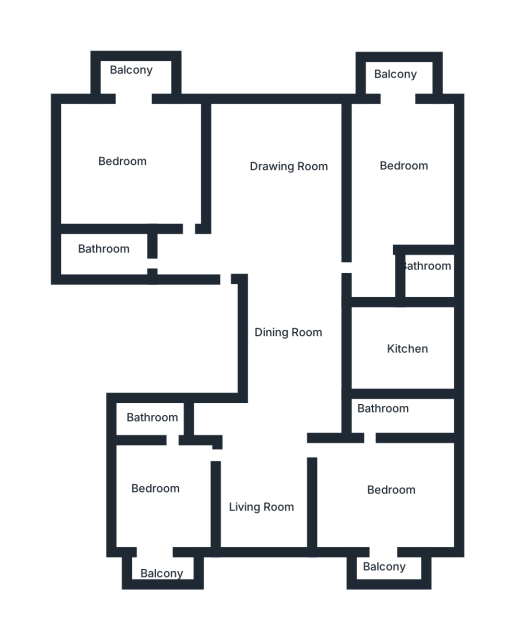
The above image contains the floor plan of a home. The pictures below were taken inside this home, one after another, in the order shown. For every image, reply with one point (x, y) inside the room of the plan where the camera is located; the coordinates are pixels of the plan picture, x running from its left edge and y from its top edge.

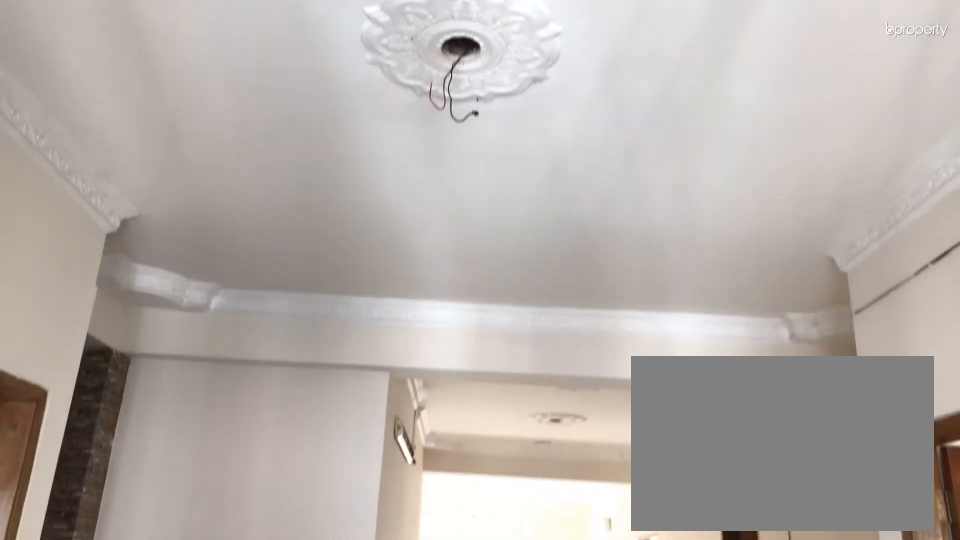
(274, 439)
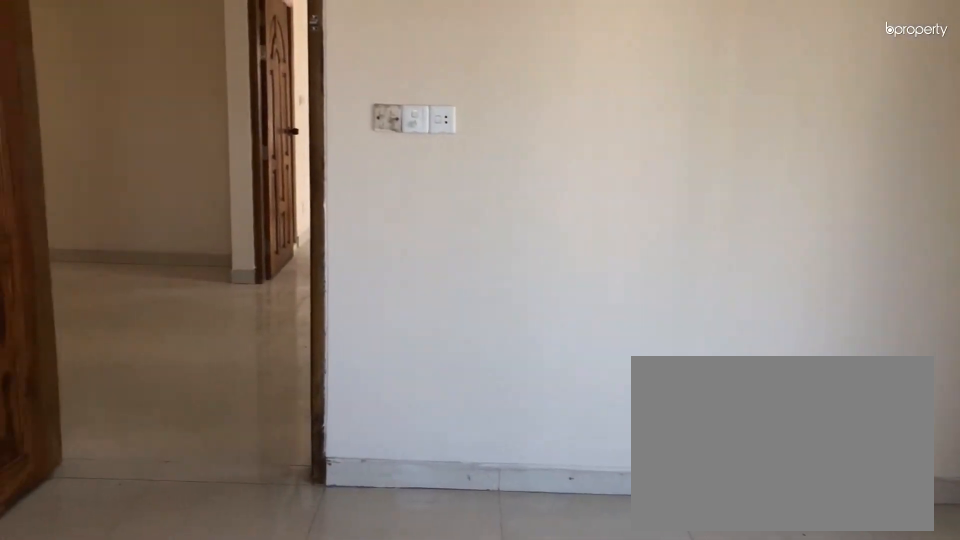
(167, 500)
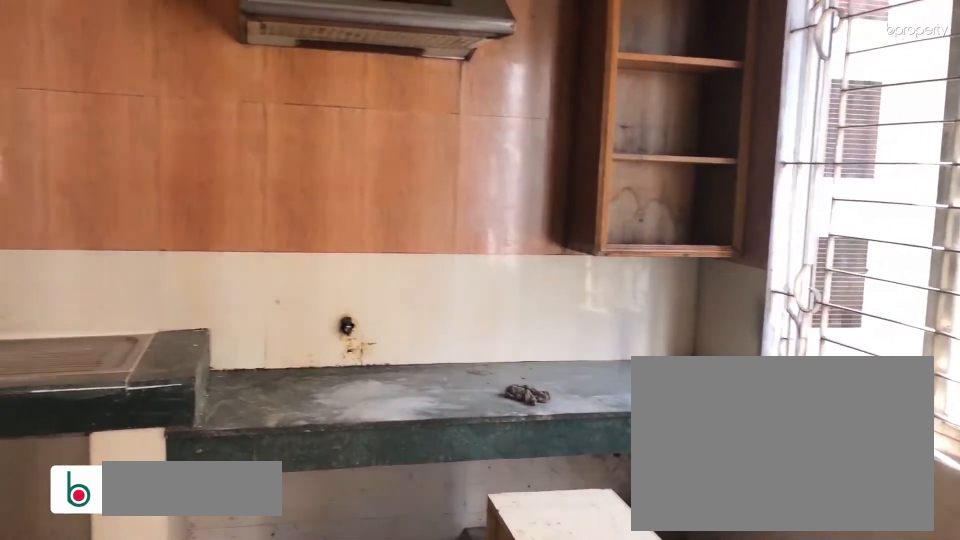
(401, 356)
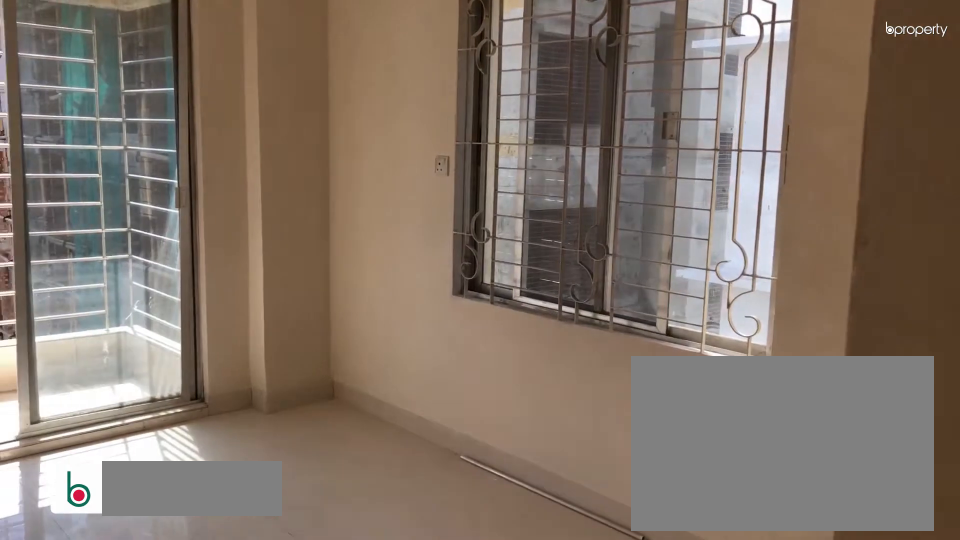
(392, 180)
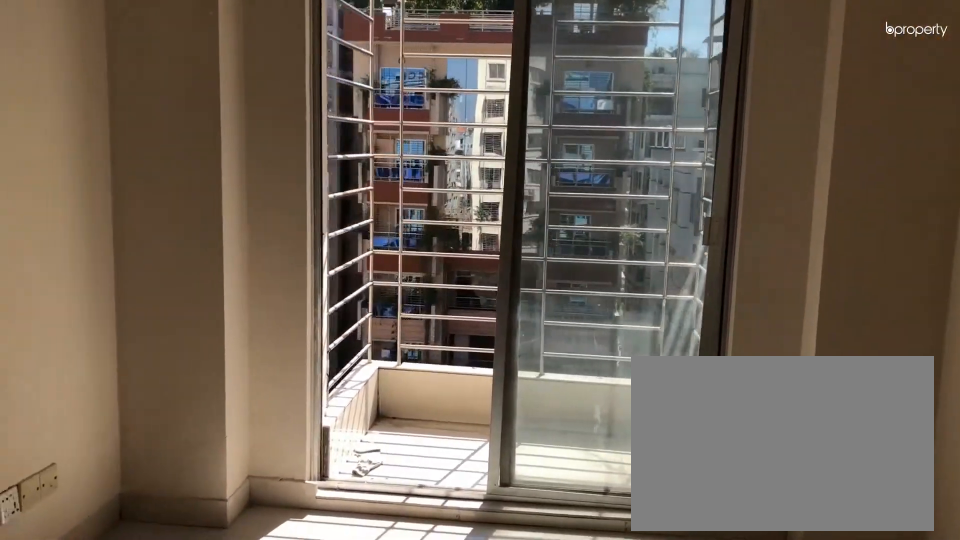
(392, 180)
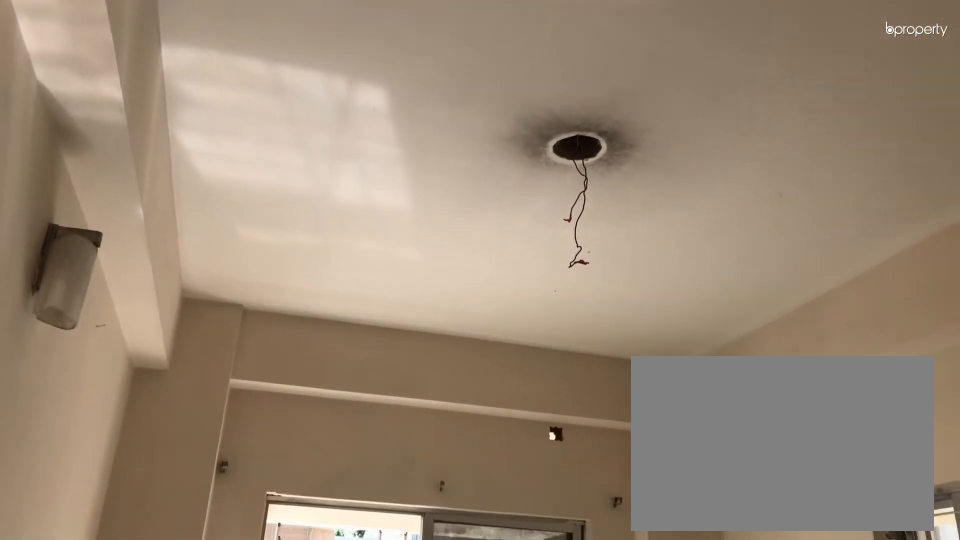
(392, 180)
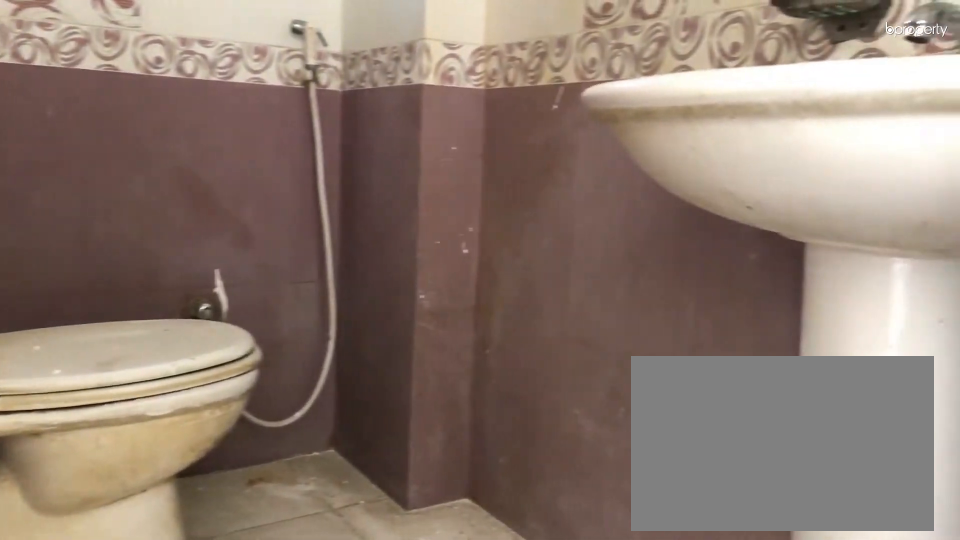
(423, 274)
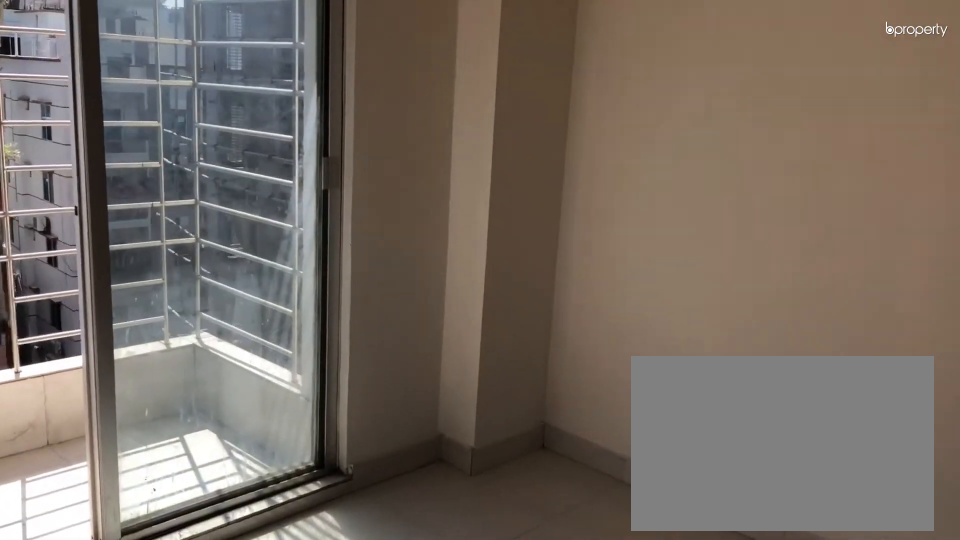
(135, 172)
